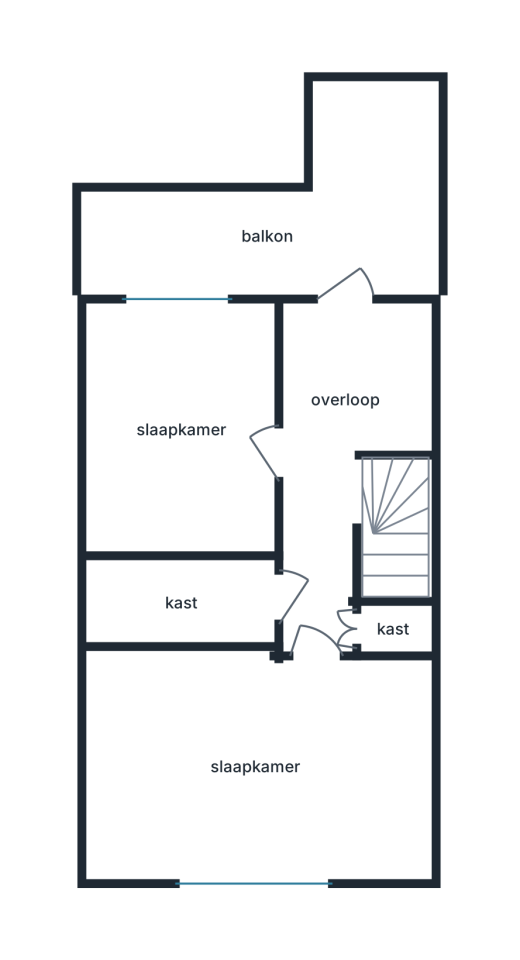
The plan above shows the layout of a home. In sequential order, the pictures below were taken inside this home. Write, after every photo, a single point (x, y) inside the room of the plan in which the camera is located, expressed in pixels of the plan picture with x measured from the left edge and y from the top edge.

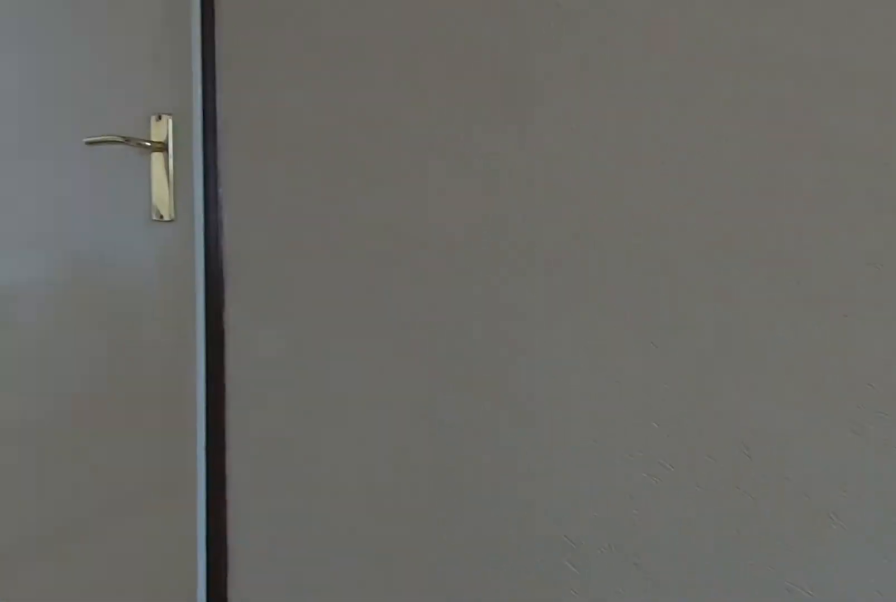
(319, 610)
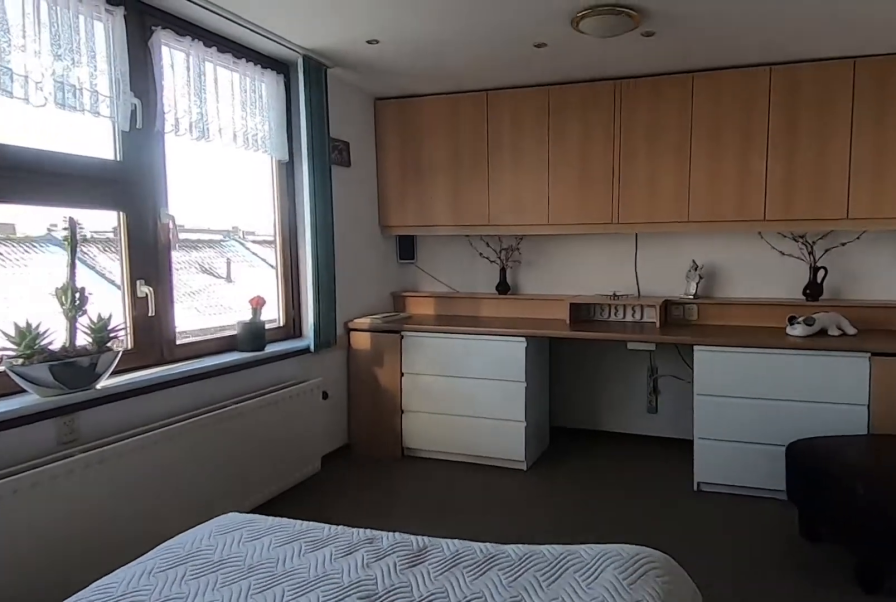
(249, 770)
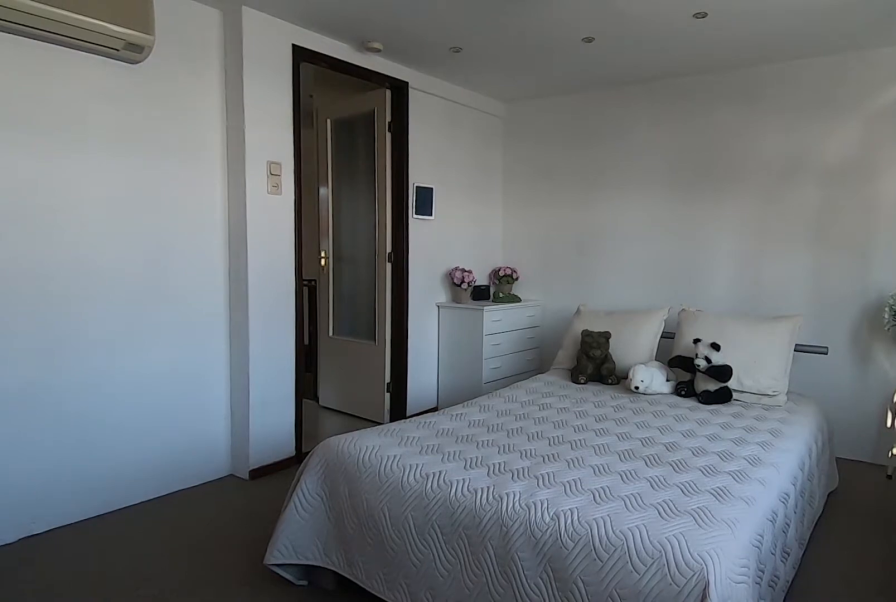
(249, 770)
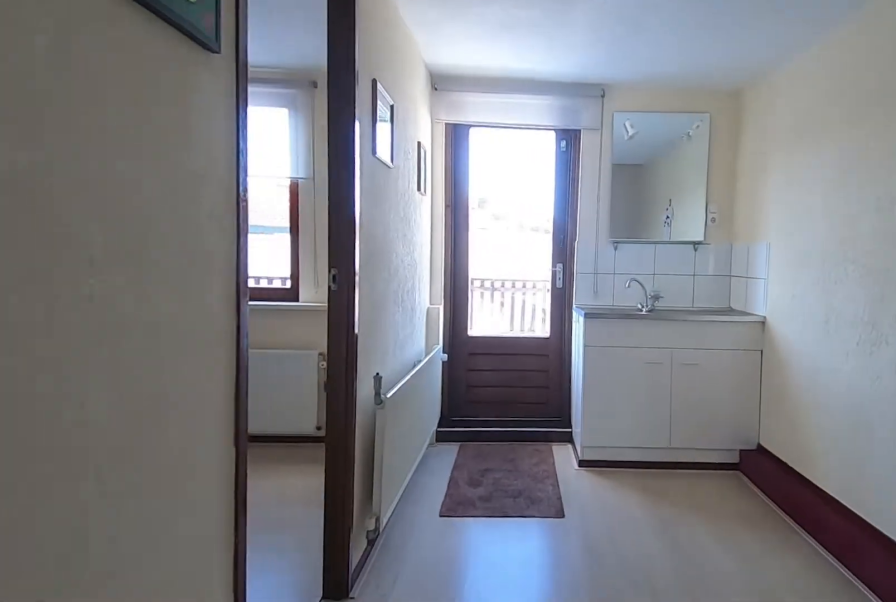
(319, 610)
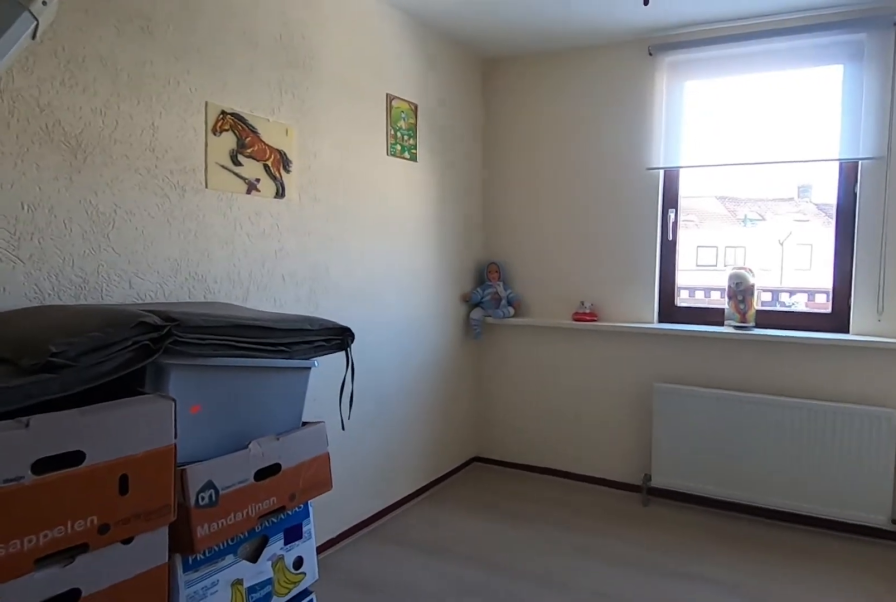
(144, 423)
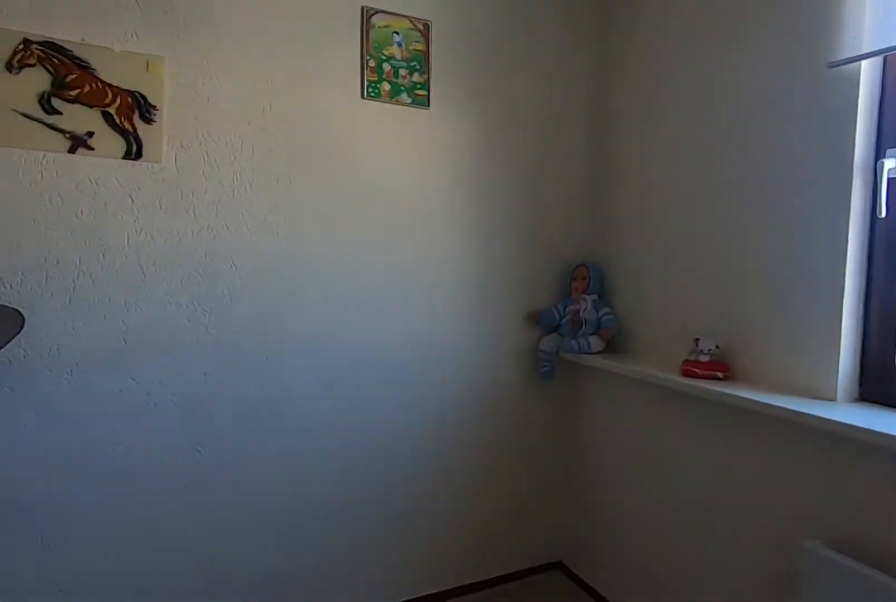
(144, 423)
